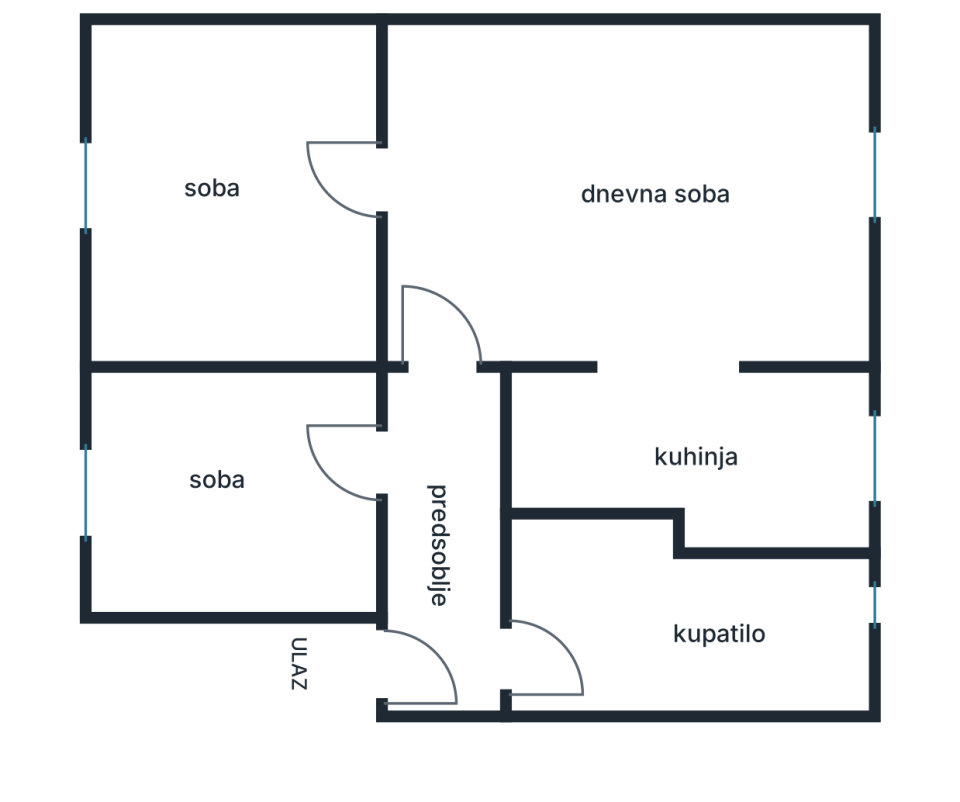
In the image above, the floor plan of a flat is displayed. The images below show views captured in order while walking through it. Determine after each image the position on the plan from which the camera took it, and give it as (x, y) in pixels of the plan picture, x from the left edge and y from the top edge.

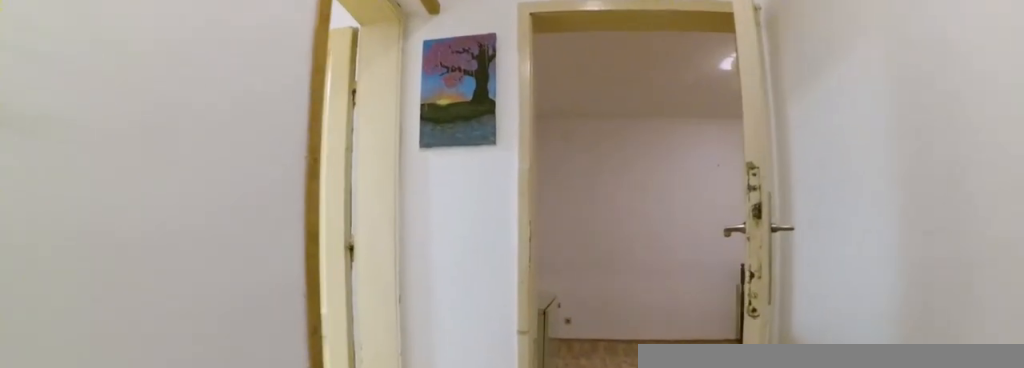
(449, 554)
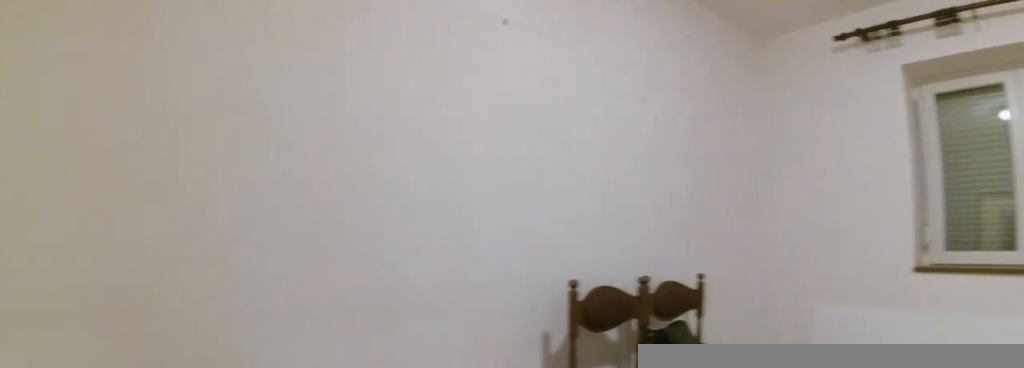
(437, 191)
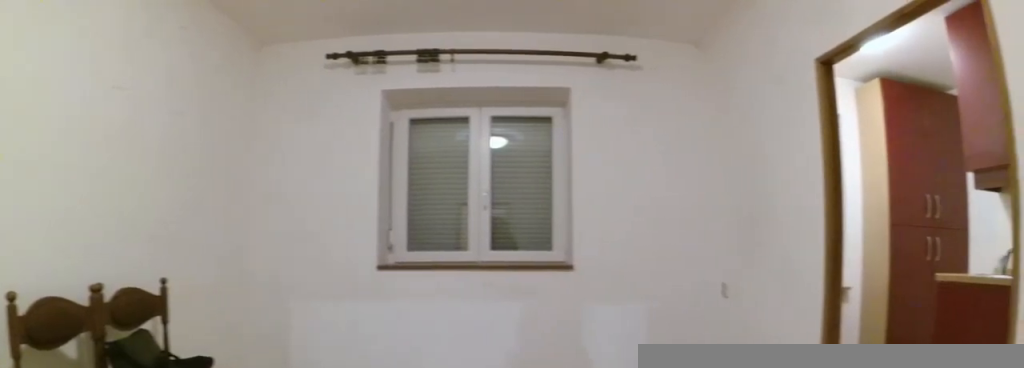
(421, 154)
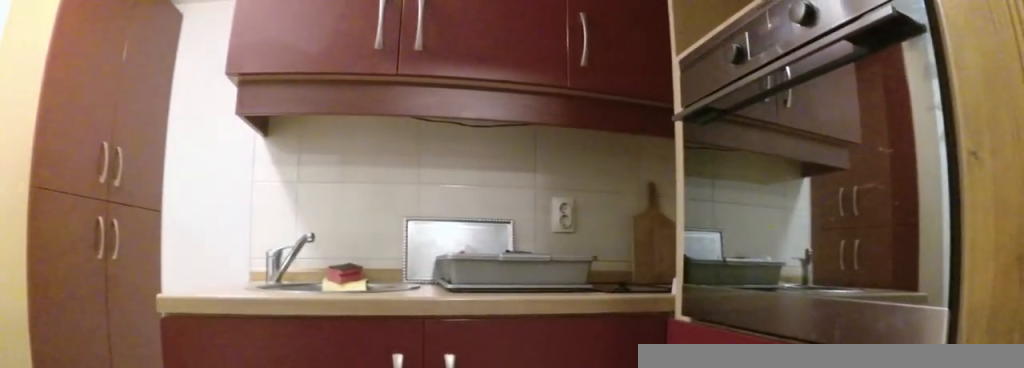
(650, 332)
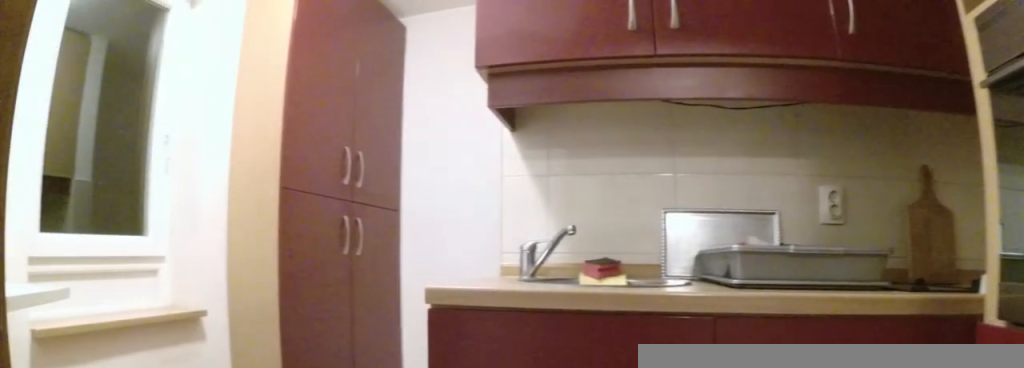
(638, 377)
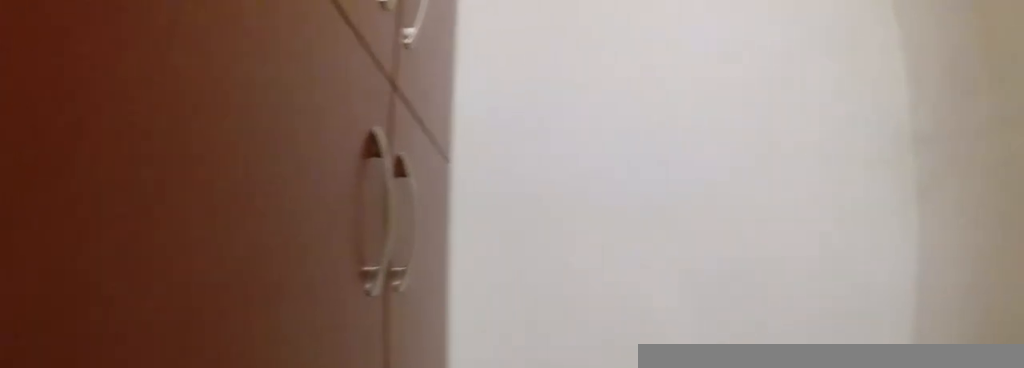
(845, 401)
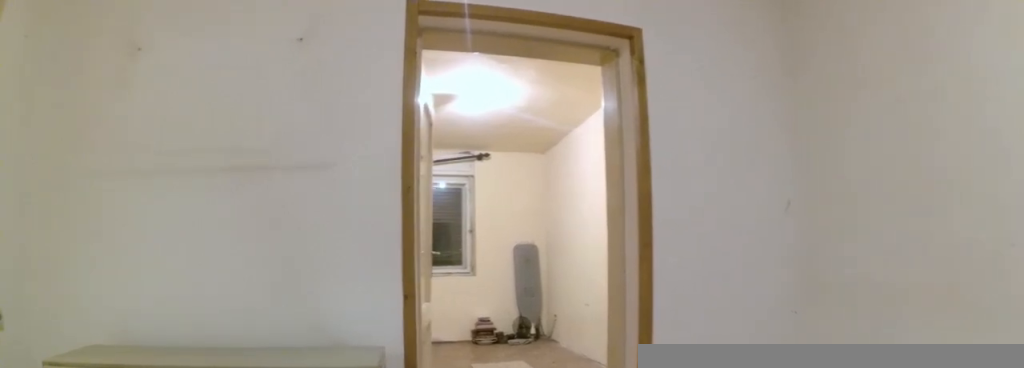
(600, 297)
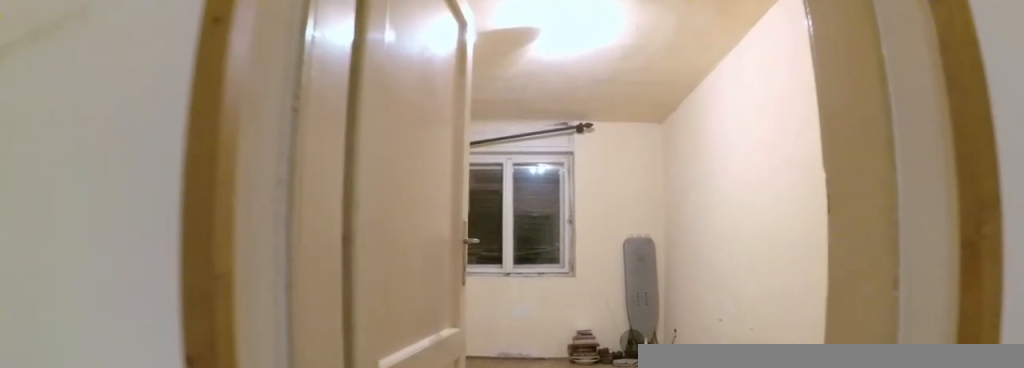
(455, 224)
